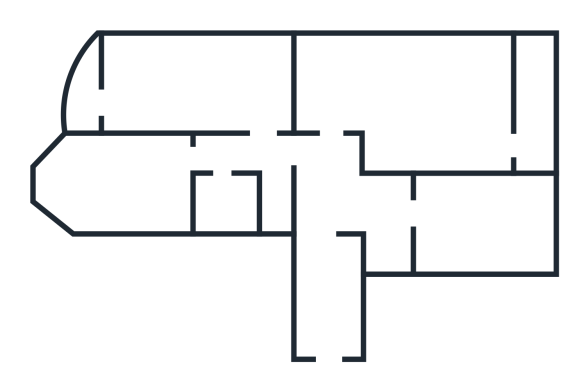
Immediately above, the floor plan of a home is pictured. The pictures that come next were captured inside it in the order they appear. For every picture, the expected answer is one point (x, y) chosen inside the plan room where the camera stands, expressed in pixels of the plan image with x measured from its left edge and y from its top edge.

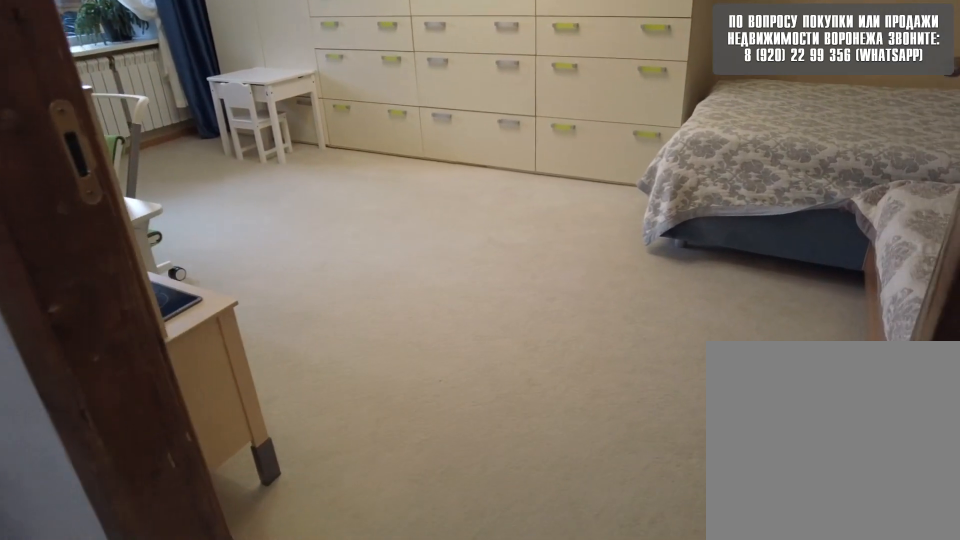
(262, 152)
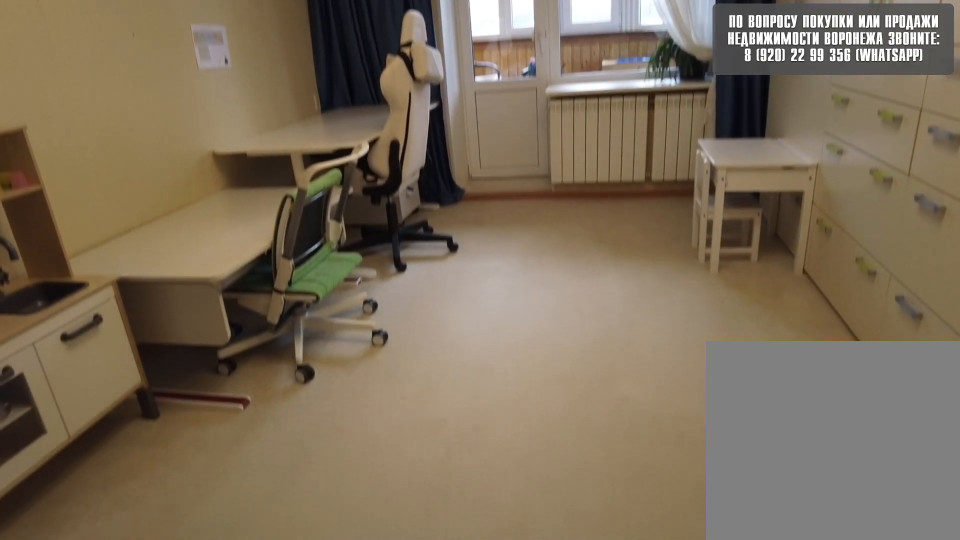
(236, 91)
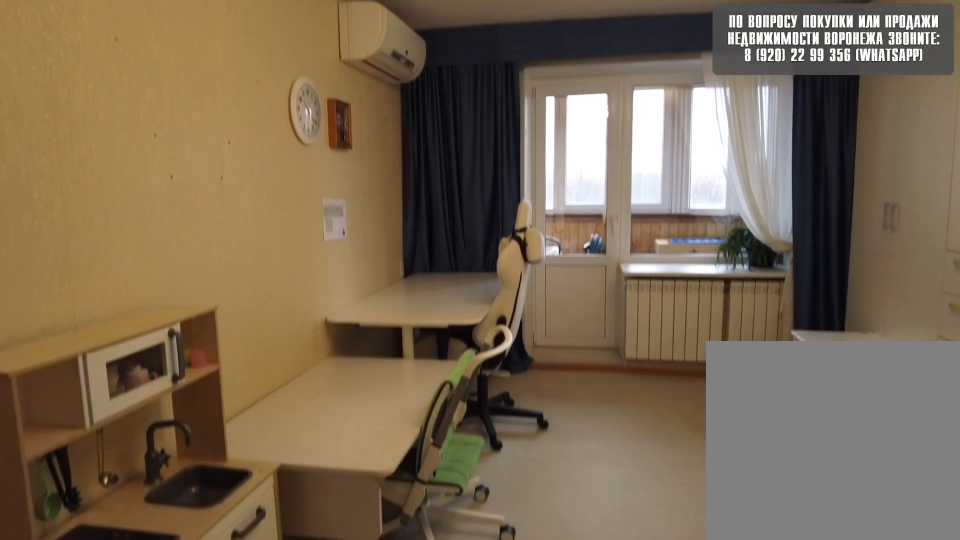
(236, 91)
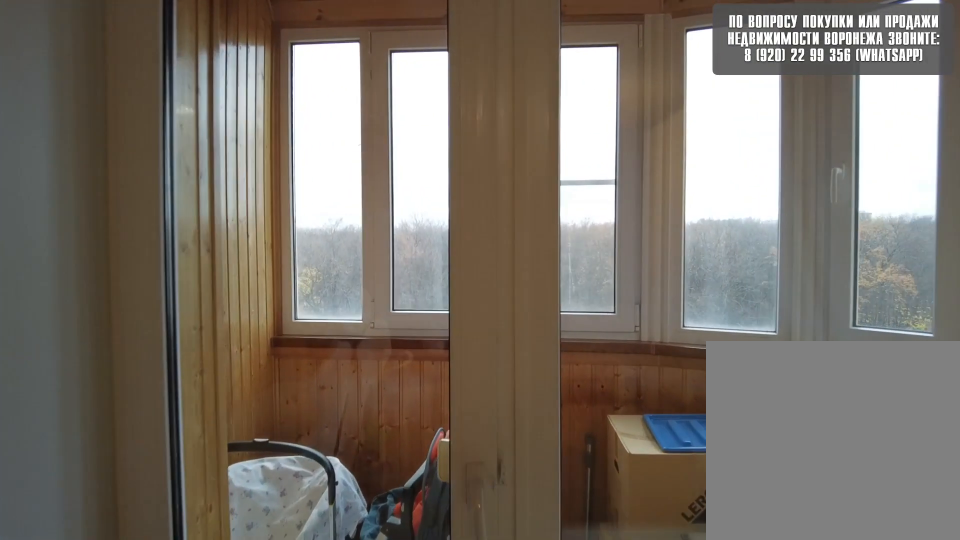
(140, 93)
